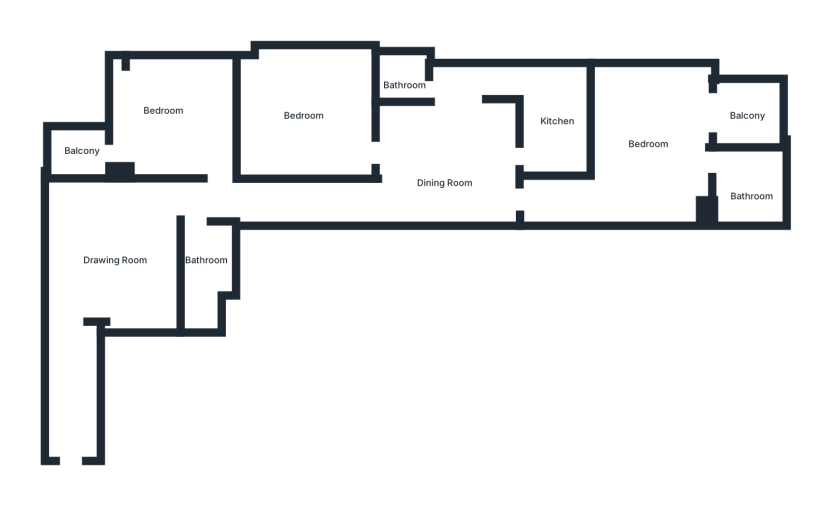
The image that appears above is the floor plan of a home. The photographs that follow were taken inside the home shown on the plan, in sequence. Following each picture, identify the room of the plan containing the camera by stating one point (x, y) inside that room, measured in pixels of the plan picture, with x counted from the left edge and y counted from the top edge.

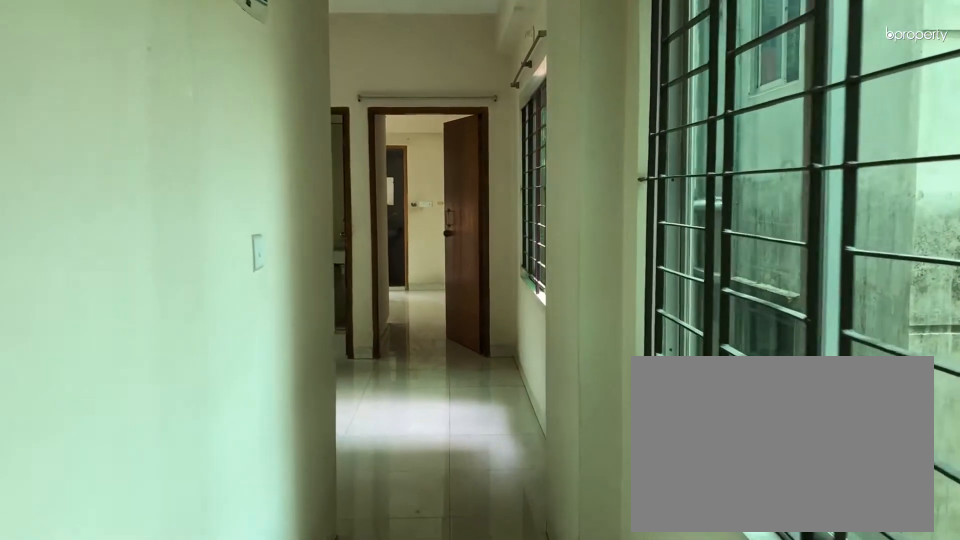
(309, 198)
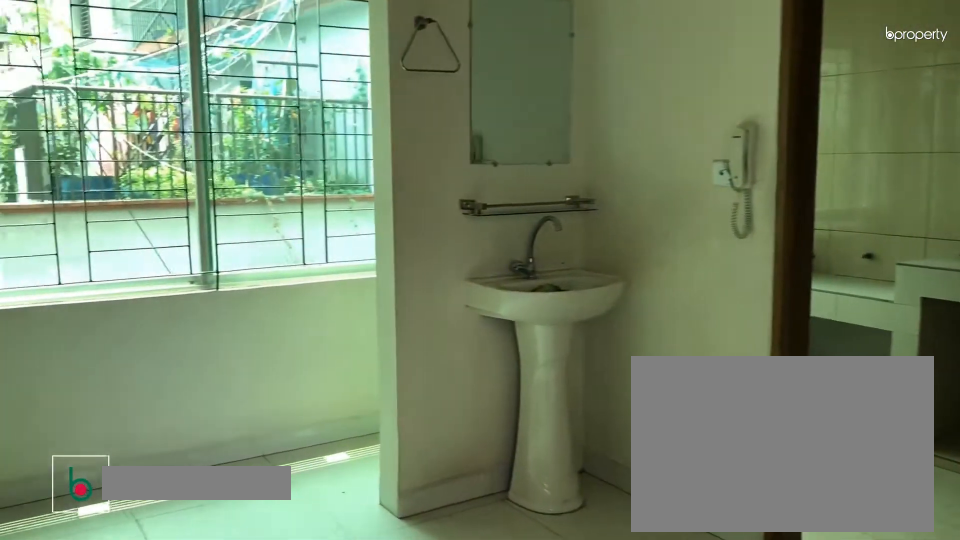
(448, 153)
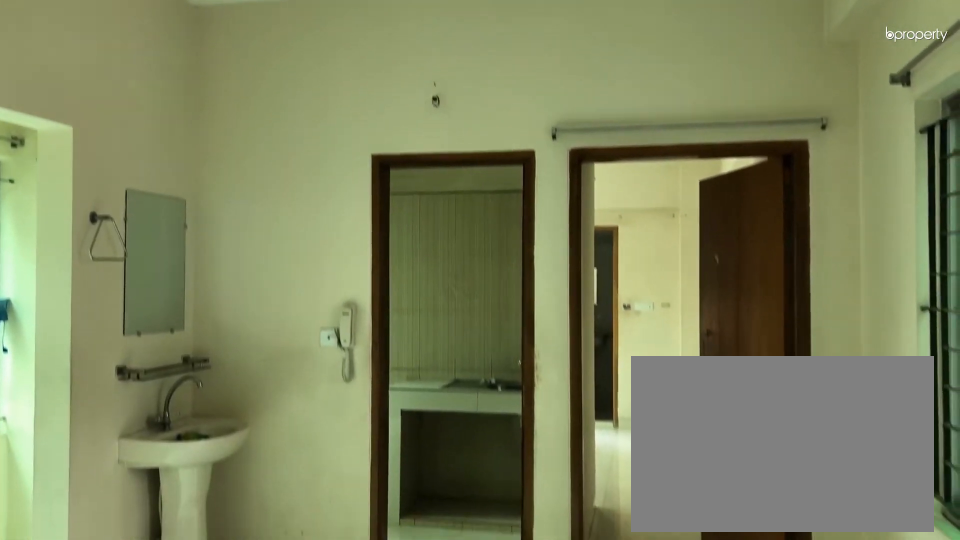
(448, 153)
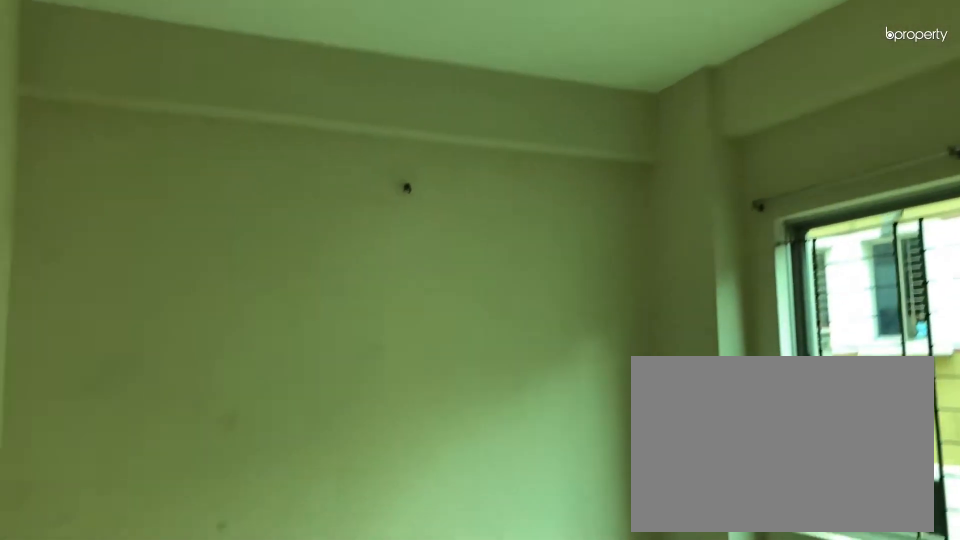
(309, 116)
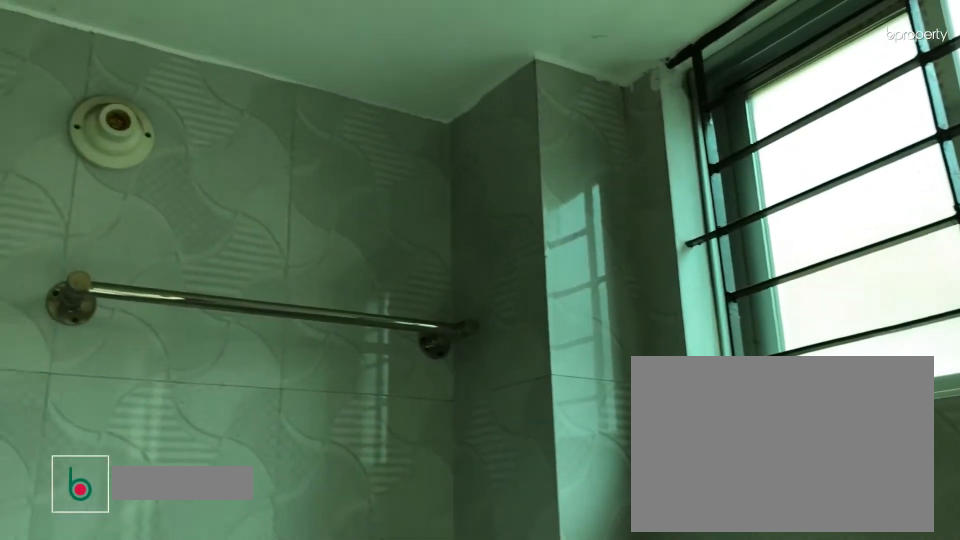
(405, 80)
